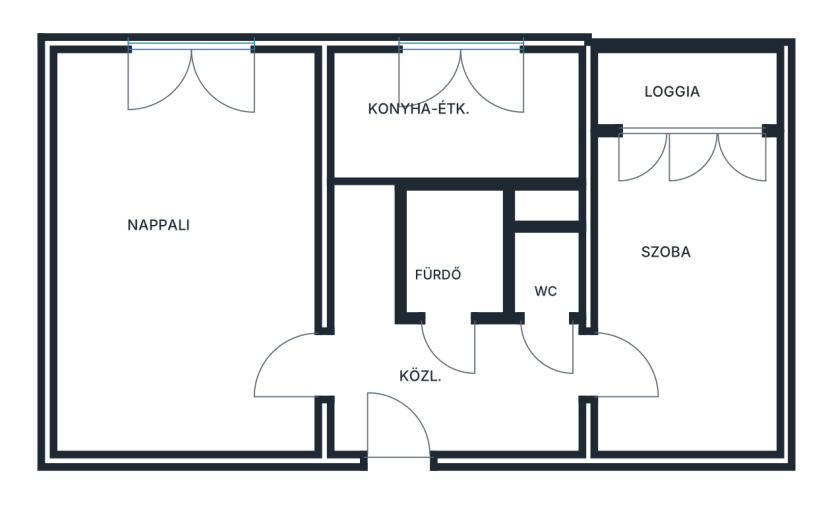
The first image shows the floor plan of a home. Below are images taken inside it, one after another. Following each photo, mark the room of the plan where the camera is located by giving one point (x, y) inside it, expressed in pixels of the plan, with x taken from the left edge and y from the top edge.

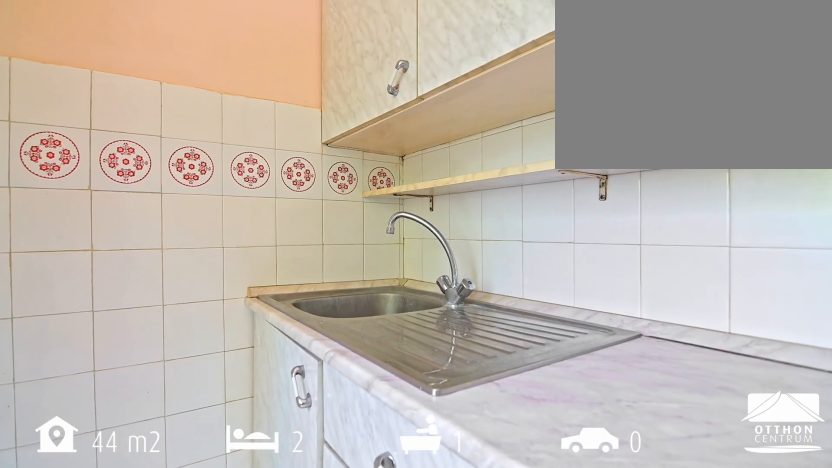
(451, 150)
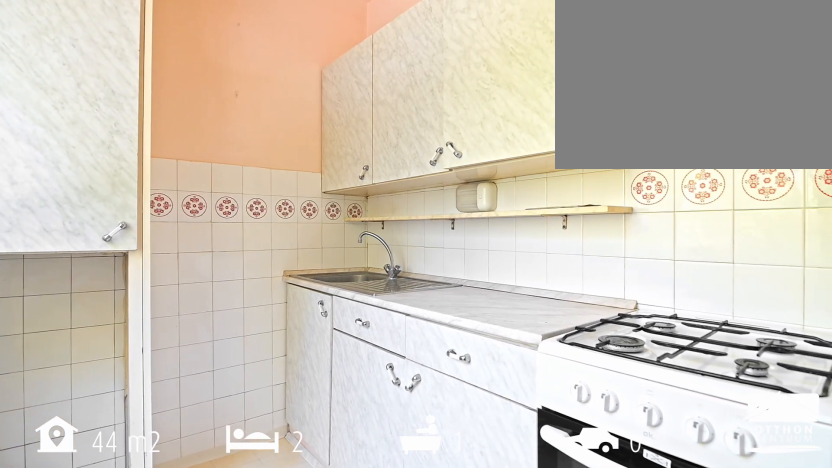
(451, 150)
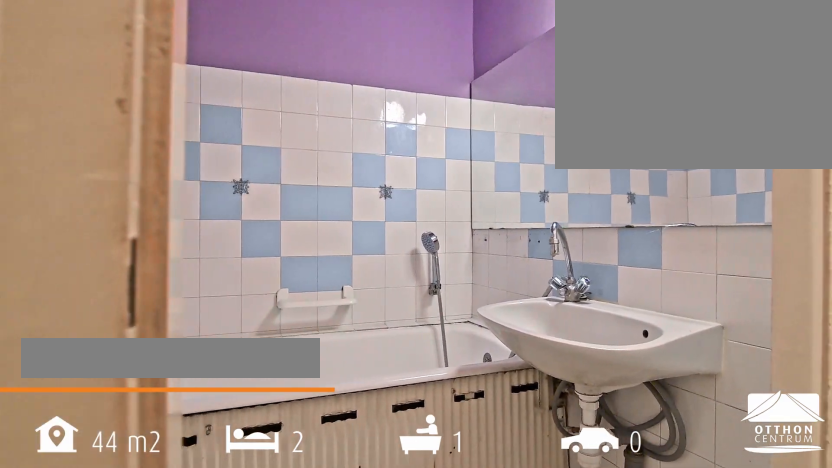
(462, 225)
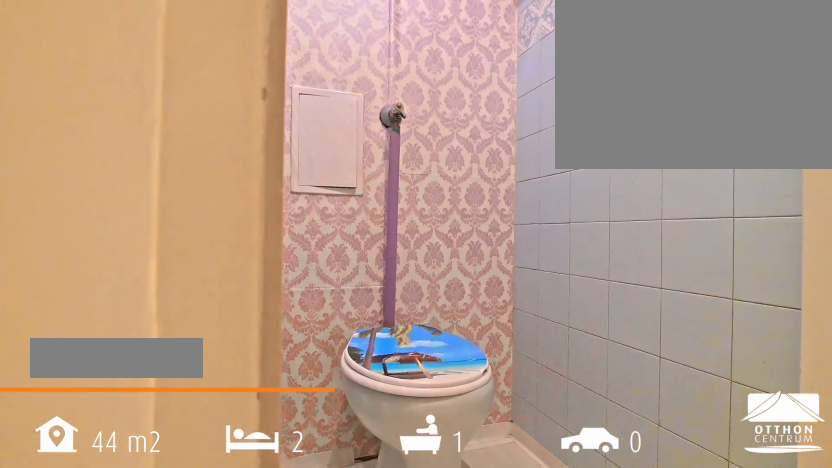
(545, 263)
